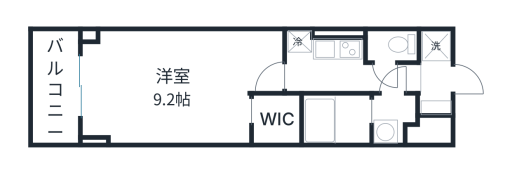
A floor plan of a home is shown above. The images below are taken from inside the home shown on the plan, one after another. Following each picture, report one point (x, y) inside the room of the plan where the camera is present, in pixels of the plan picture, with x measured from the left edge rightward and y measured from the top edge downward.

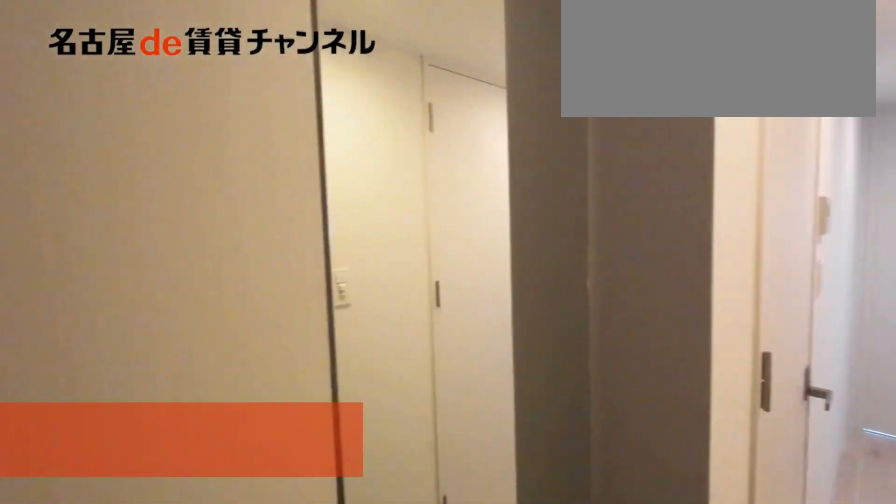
(435, 82)
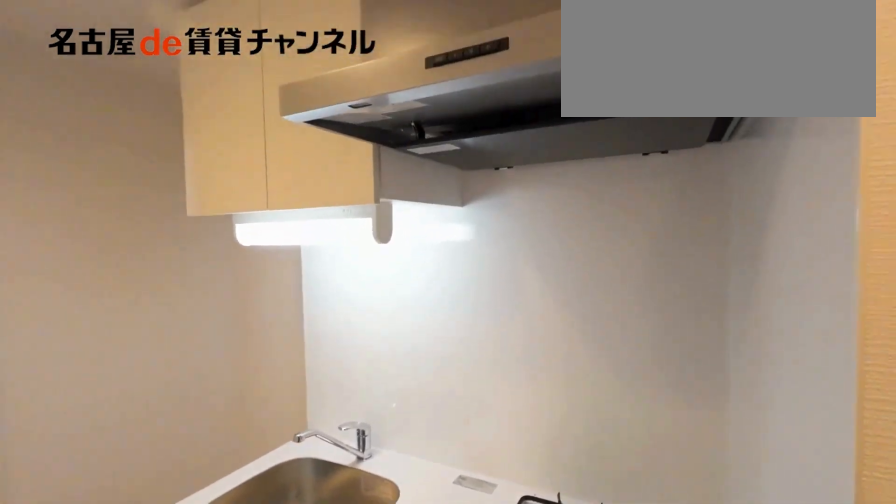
(336, 49)
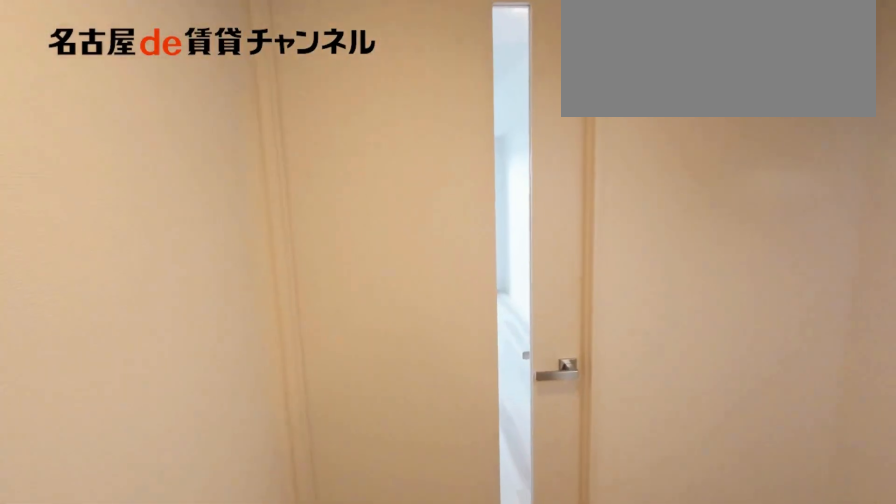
(336, 49)
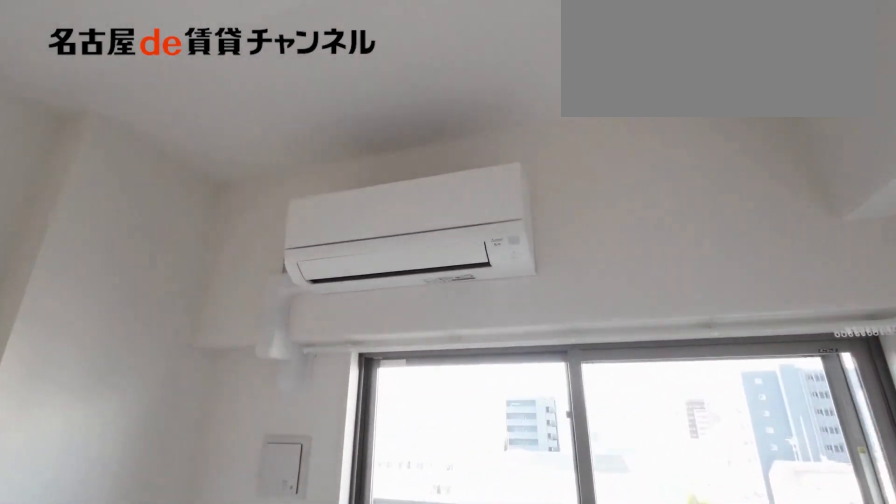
(177, 84)
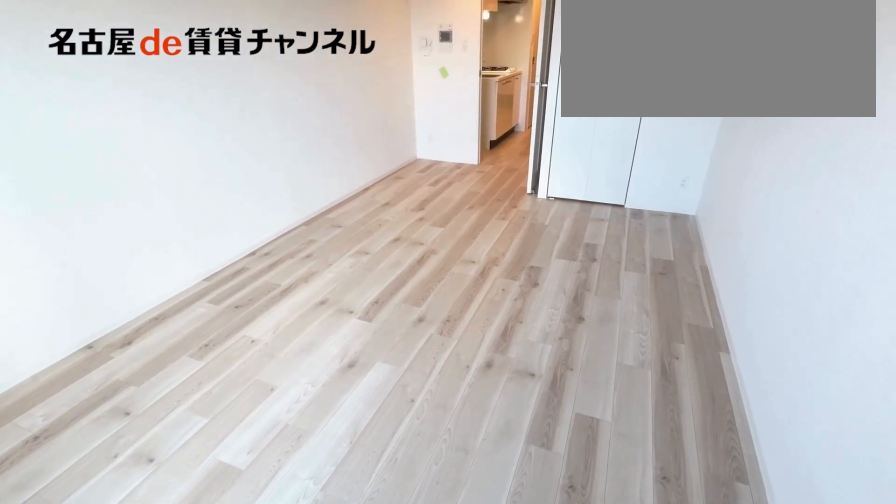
(177, 84)
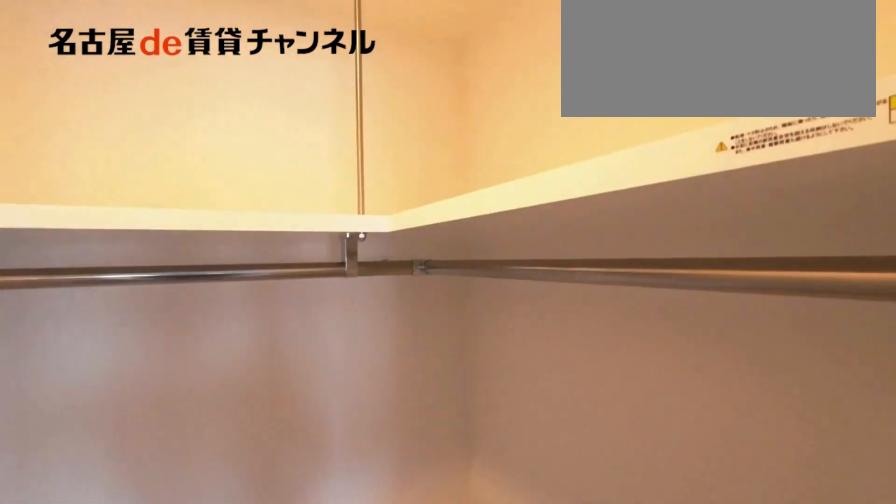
(276, 120)
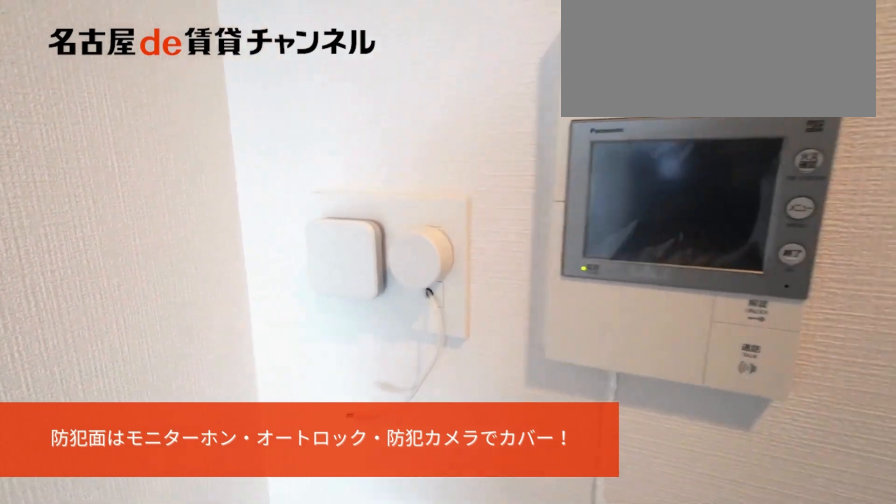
(177, 84)
